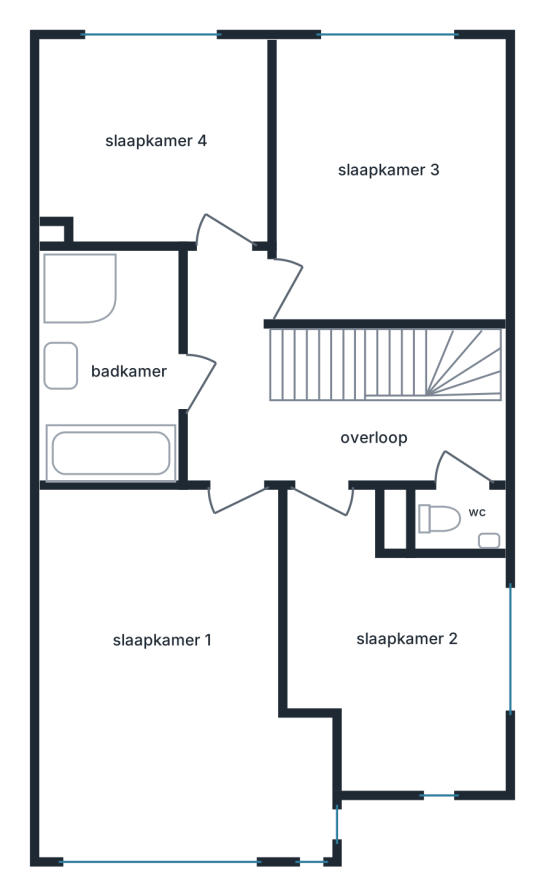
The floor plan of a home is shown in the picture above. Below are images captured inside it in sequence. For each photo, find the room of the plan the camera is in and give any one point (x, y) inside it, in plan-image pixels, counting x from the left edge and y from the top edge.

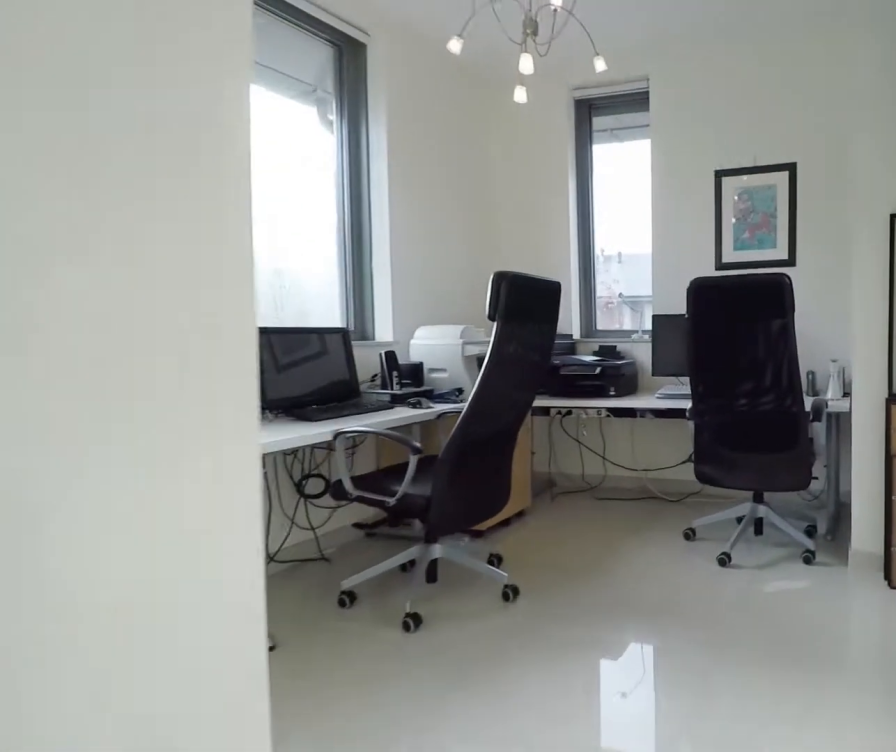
(397, 652)
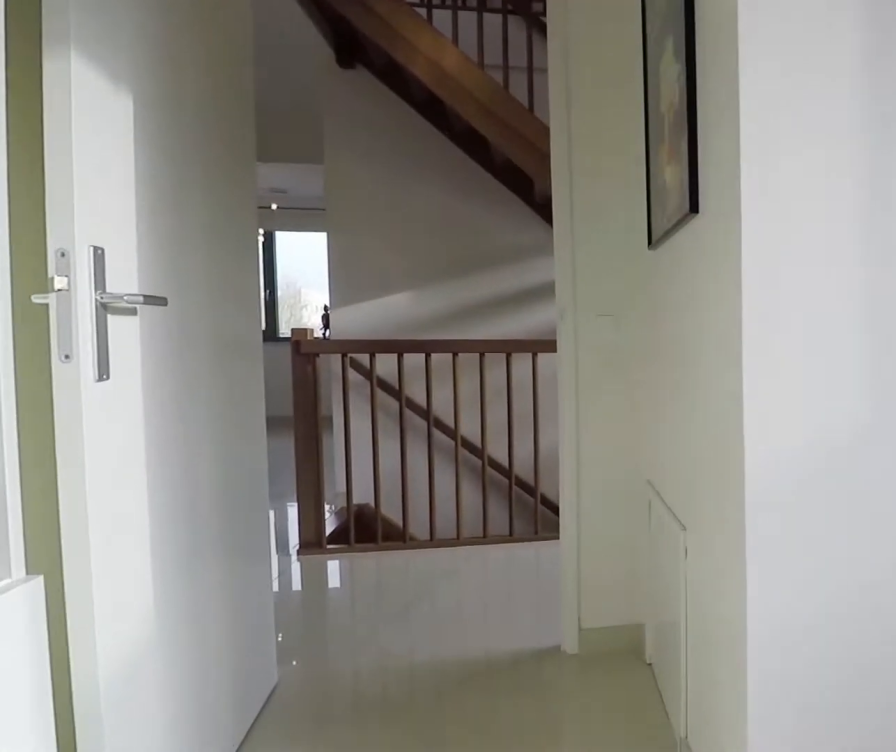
(397, 652)
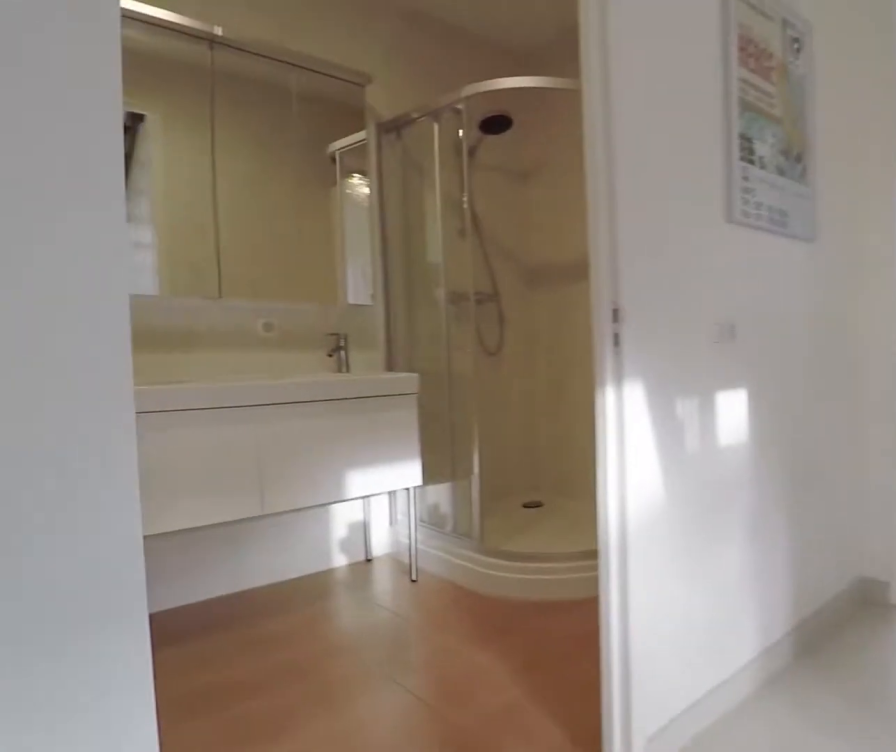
(420, 465)
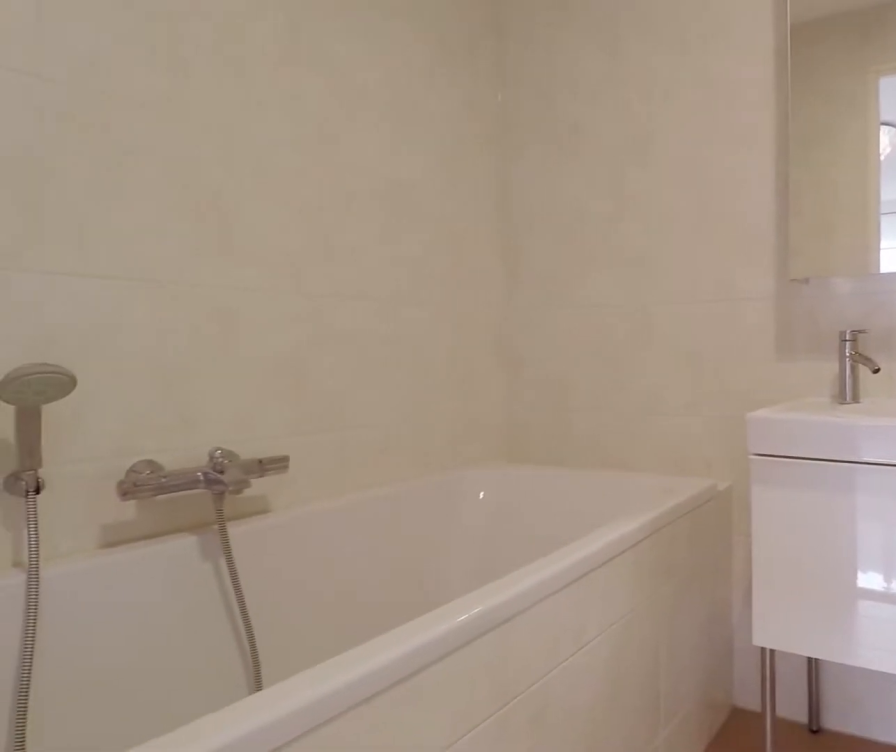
(54, 364)
